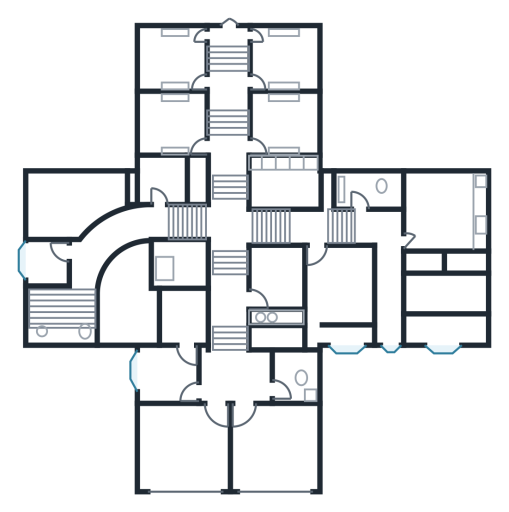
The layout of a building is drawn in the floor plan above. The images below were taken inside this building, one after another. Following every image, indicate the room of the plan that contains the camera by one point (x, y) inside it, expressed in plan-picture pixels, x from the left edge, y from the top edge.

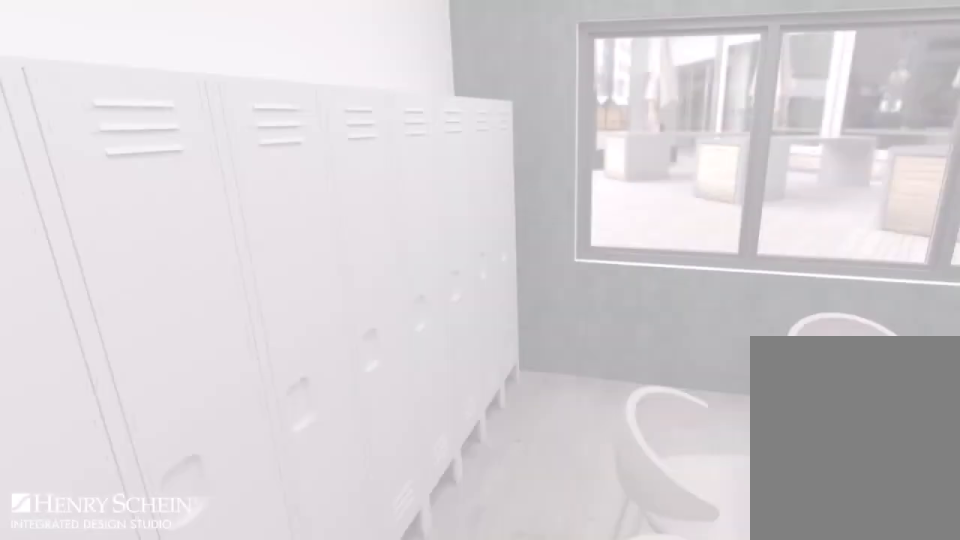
(436, 212)
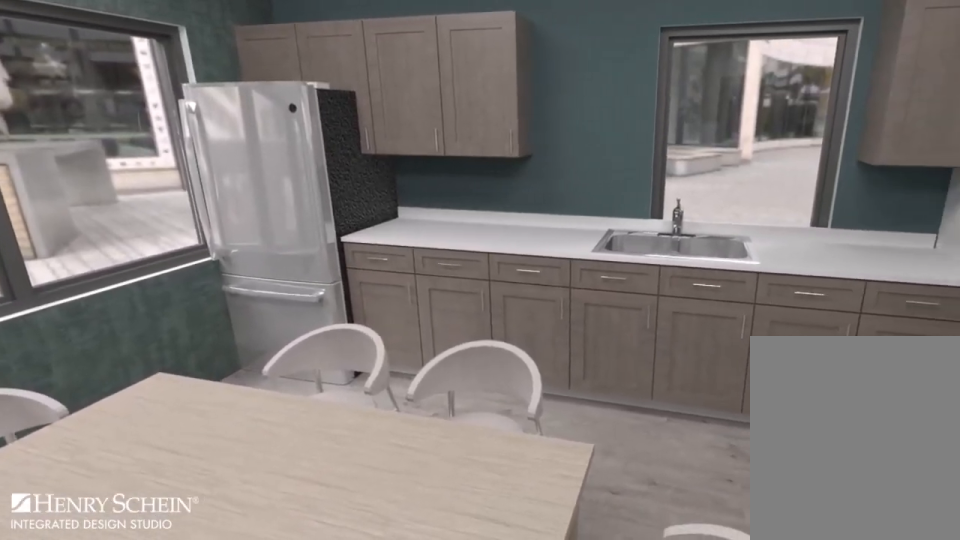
(436, 212)
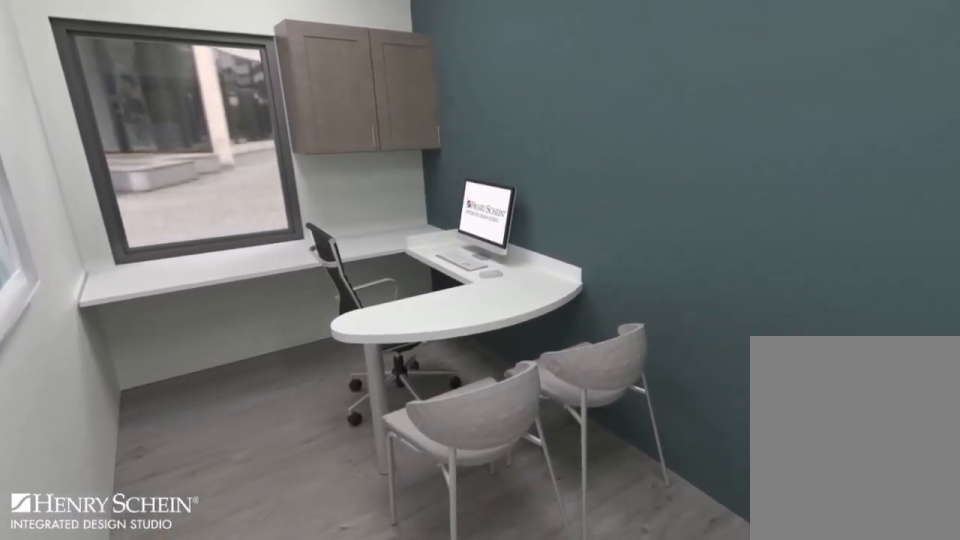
(442, 283)
